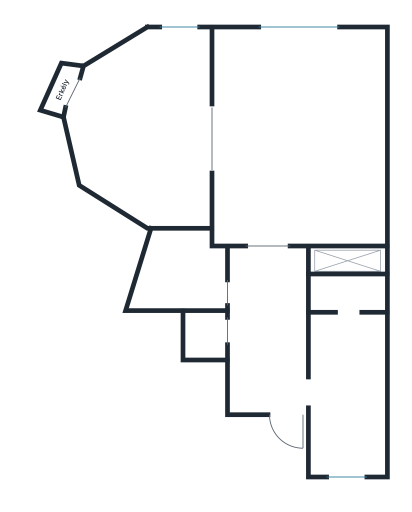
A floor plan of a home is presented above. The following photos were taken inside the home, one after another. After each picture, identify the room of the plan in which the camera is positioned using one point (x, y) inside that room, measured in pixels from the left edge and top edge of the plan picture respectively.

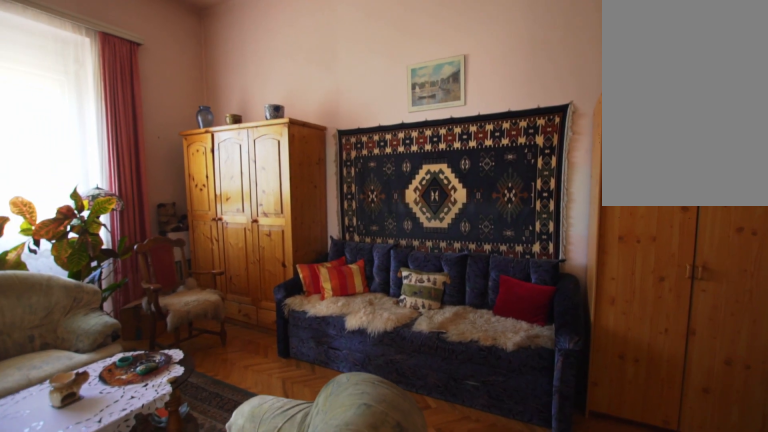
(304, 133)
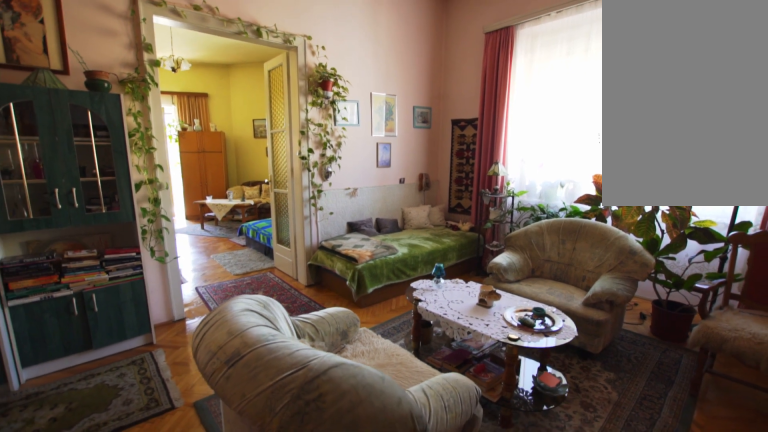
(304, 133)
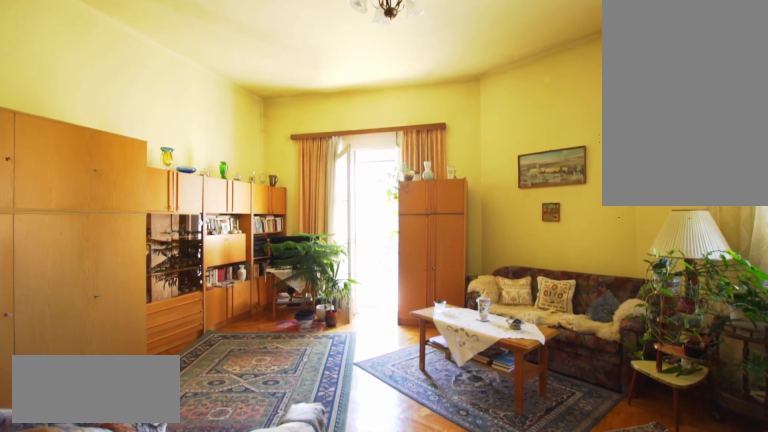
(141, 133)
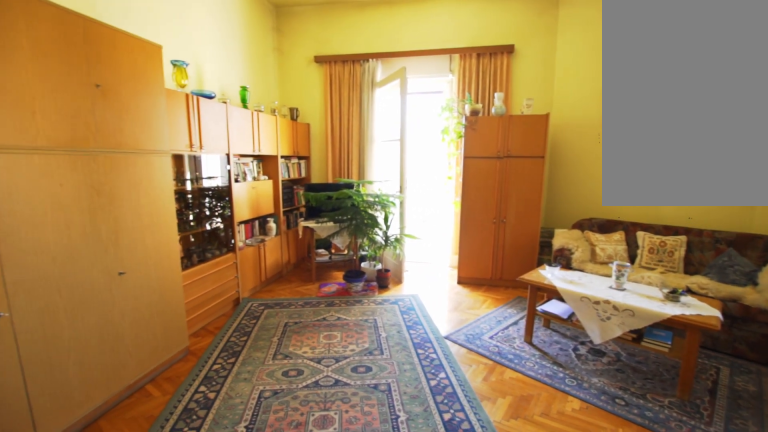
(141, 133)
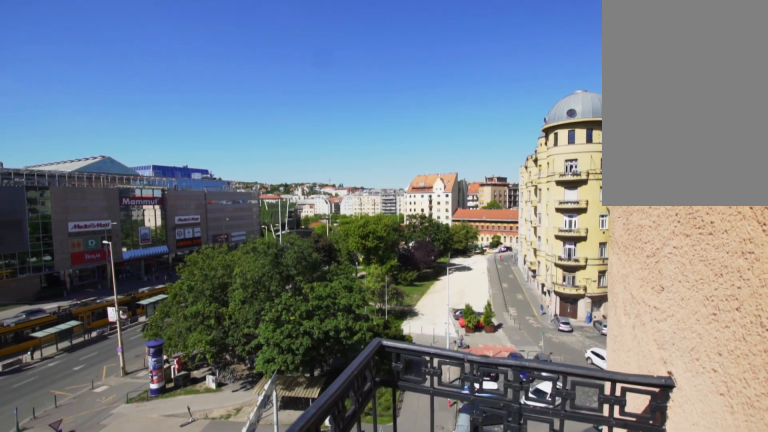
(59, 91)
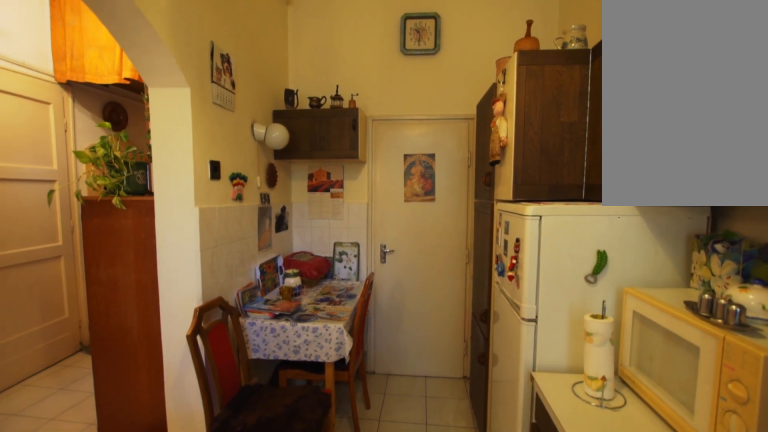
(348, 395)
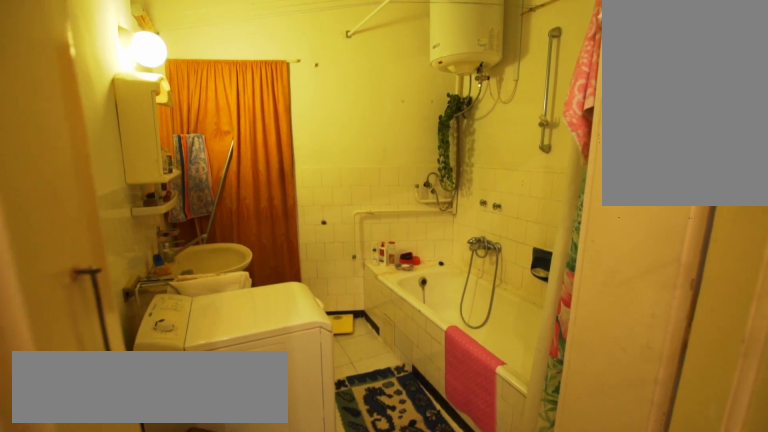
(190, 277)
